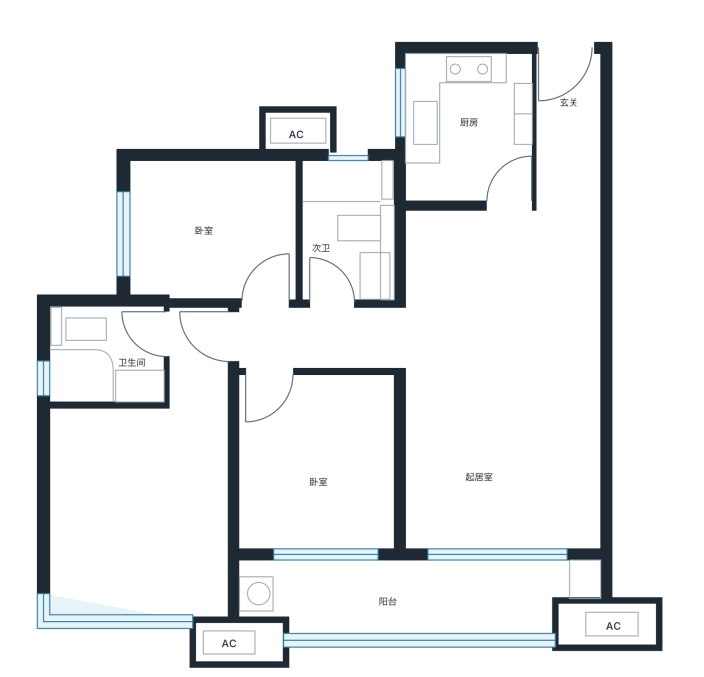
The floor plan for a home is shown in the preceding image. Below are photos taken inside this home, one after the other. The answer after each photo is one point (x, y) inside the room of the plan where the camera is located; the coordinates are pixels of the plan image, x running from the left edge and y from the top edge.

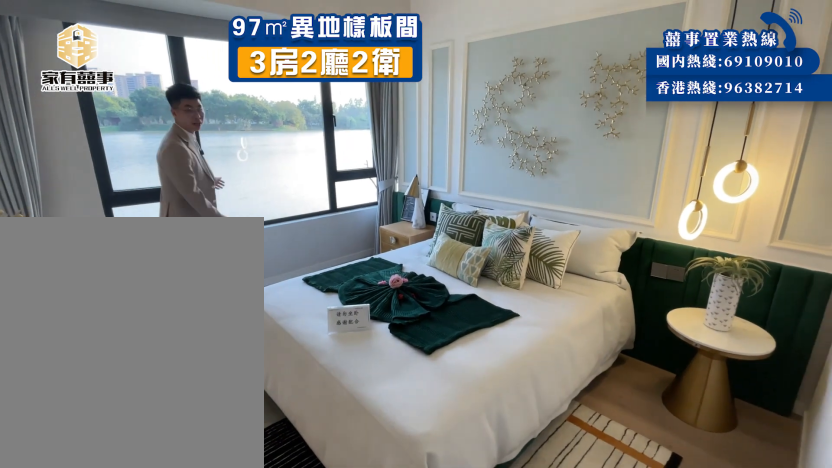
(198, 592)
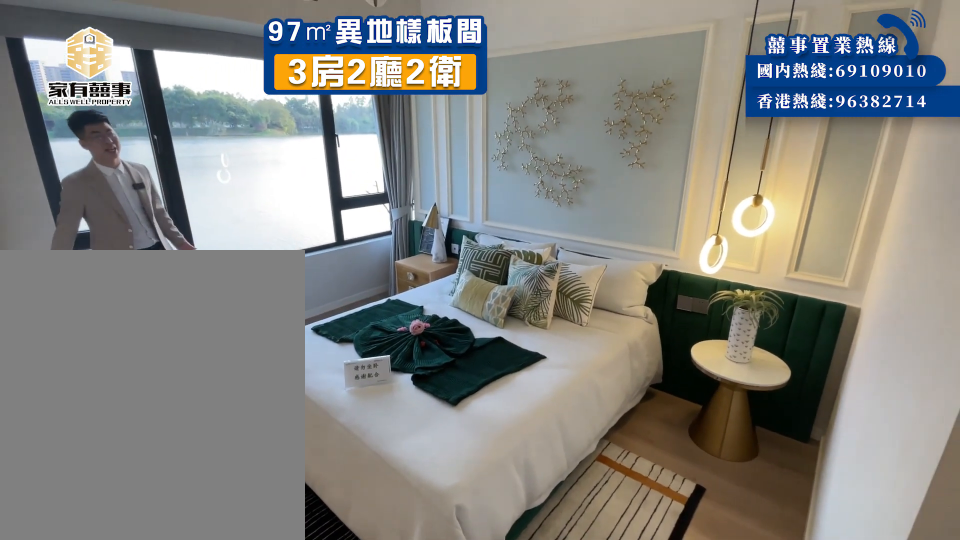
(188, 601)
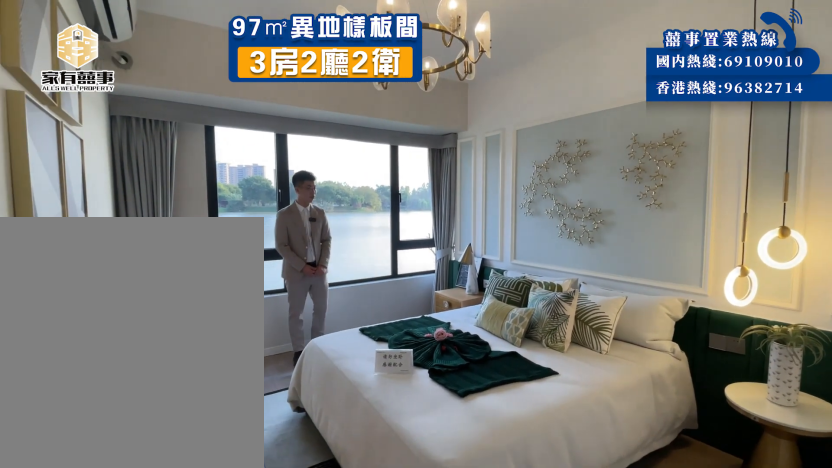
(139, 589)
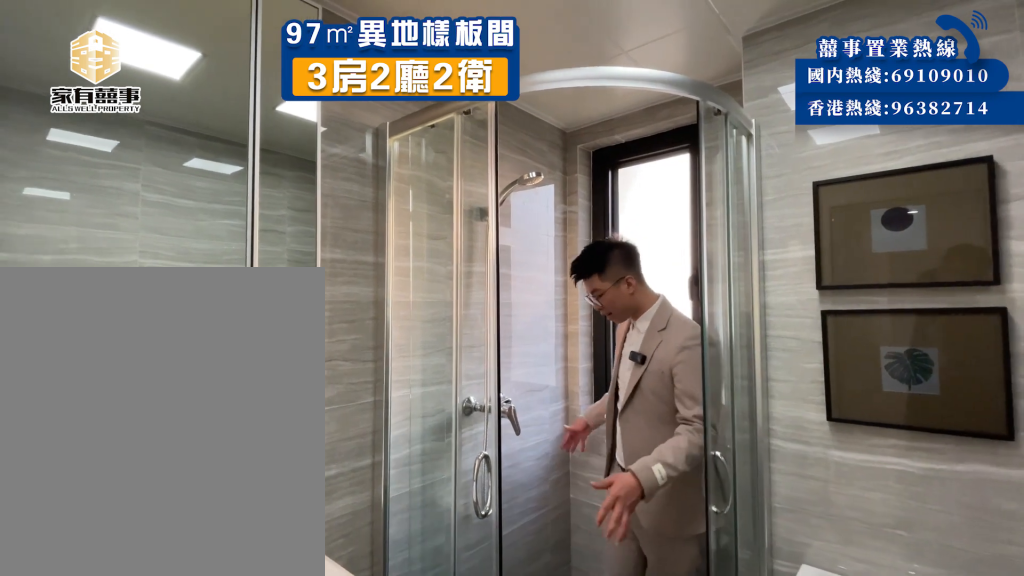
(122, 348)
